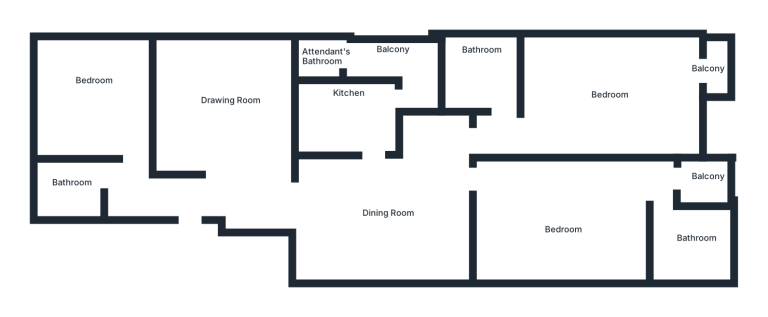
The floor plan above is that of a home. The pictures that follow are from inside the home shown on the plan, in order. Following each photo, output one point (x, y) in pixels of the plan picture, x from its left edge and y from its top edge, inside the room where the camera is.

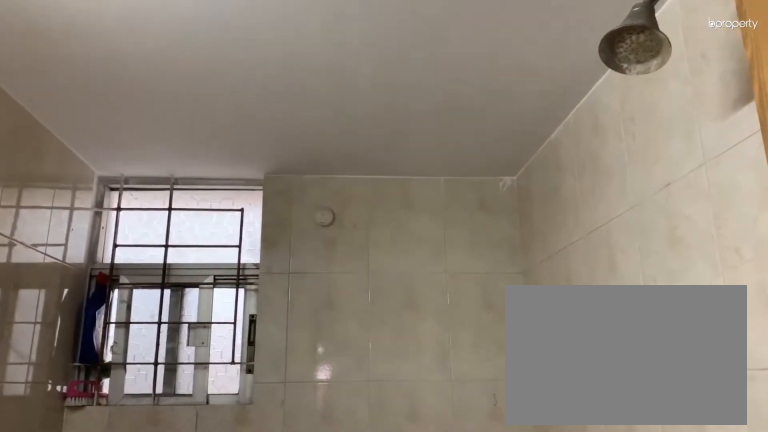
(71, 184)
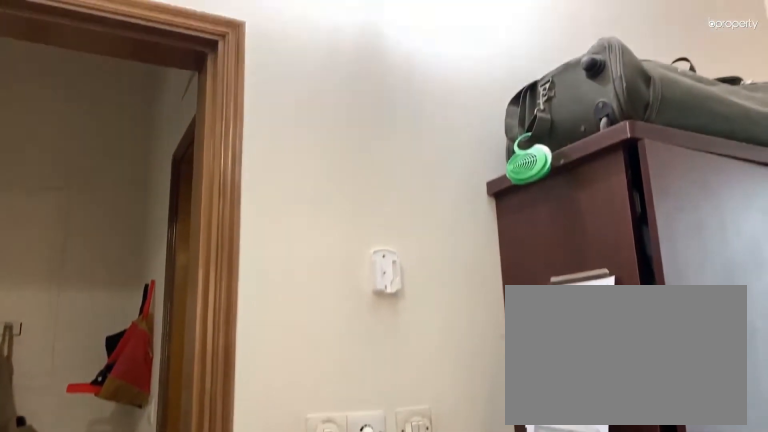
(102, 102)
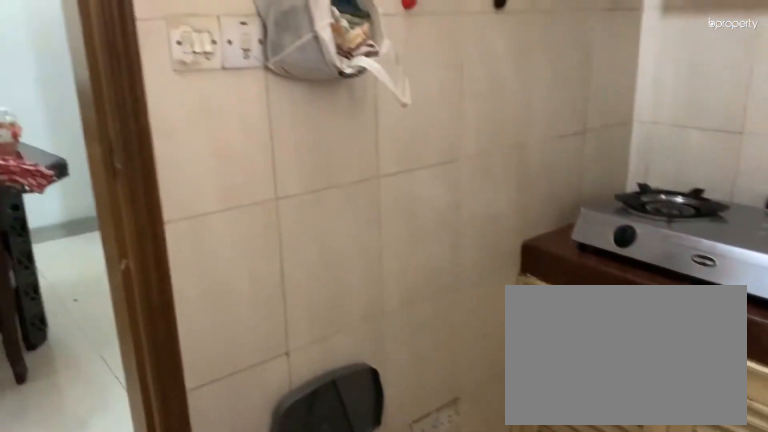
(360, 113)
